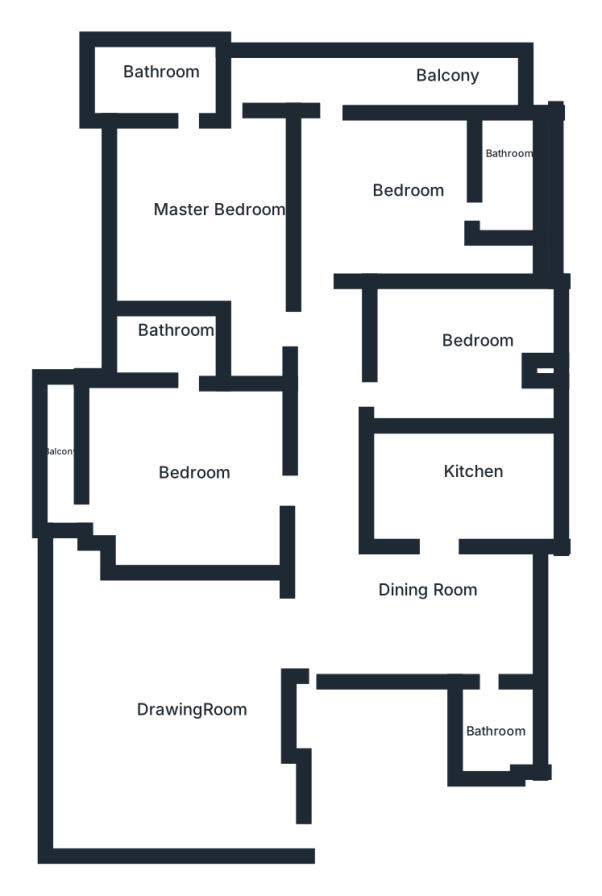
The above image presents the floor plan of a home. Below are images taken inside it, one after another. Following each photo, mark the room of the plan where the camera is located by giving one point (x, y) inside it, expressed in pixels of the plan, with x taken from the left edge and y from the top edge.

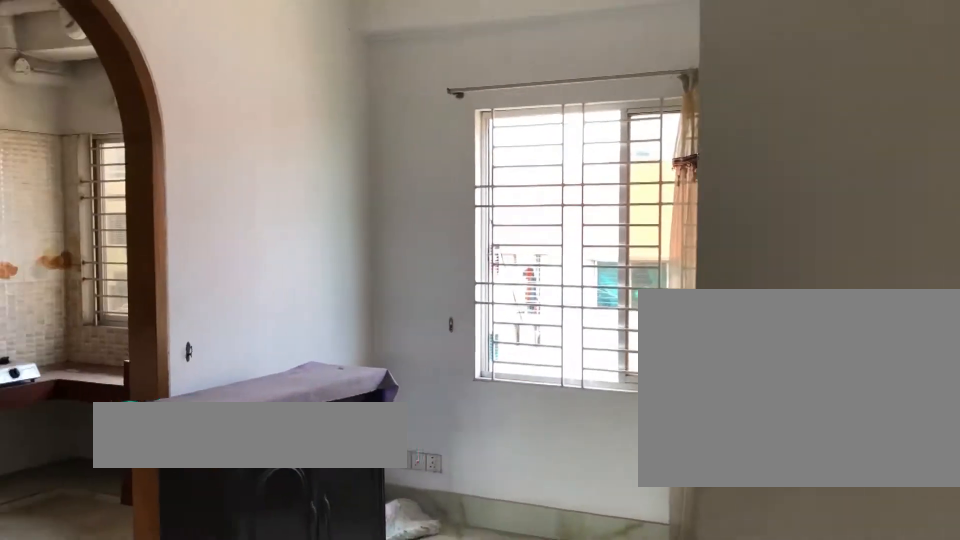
(337, 602)
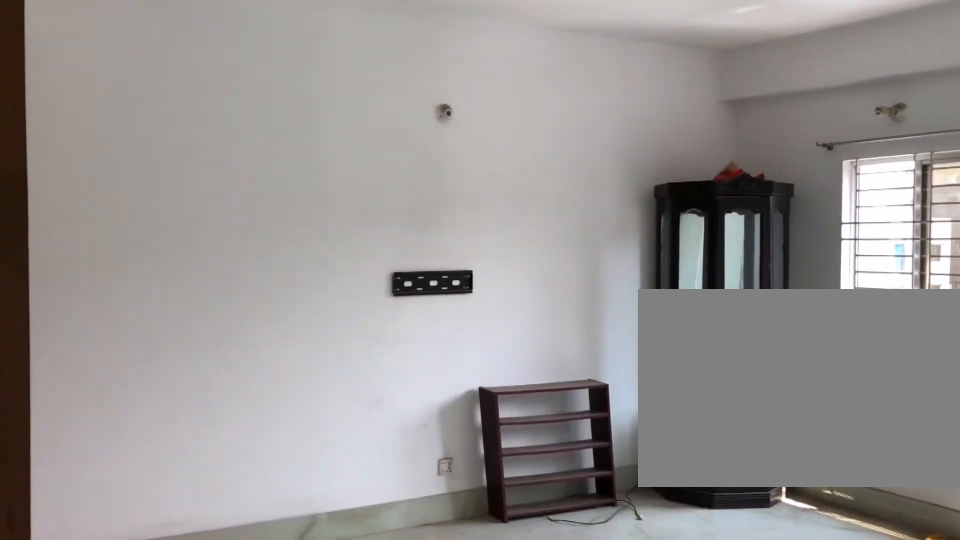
(232, 640)
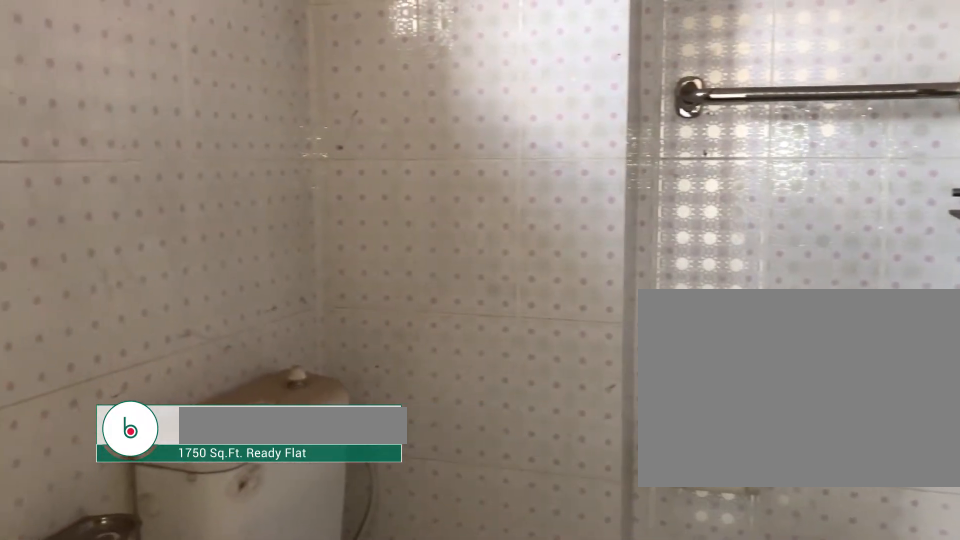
(492, 724)
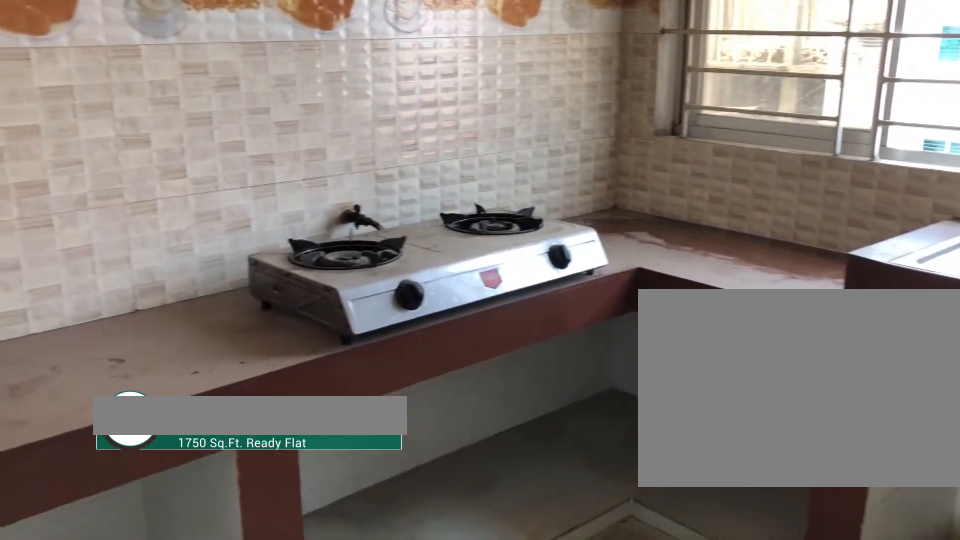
(460, 490)
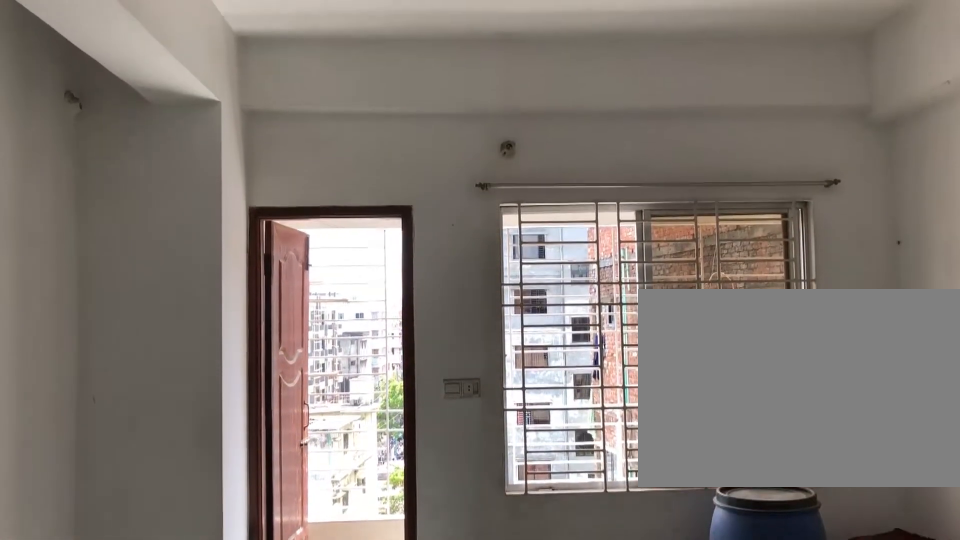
(186, 490)
